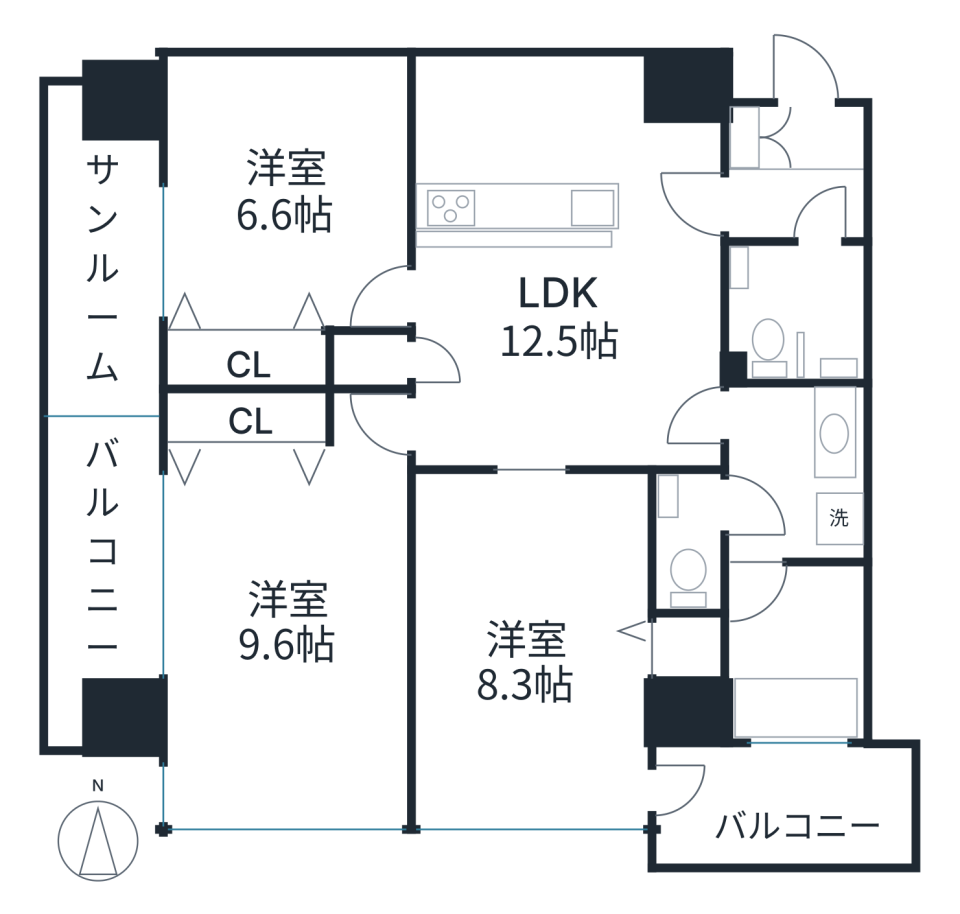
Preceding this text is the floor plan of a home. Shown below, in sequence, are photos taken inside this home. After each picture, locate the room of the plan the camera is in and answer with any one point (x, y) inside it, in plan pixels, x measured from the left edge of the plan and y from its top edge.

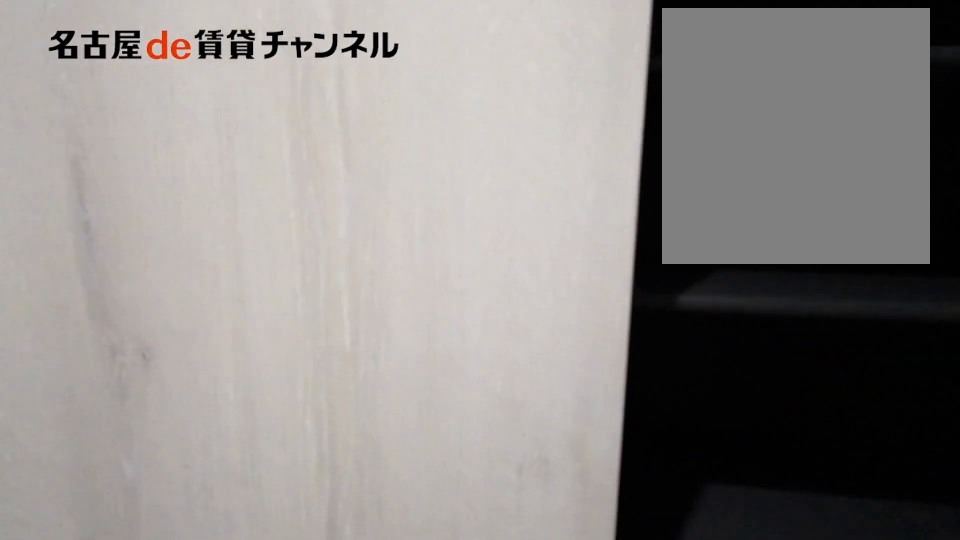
(800, 133)
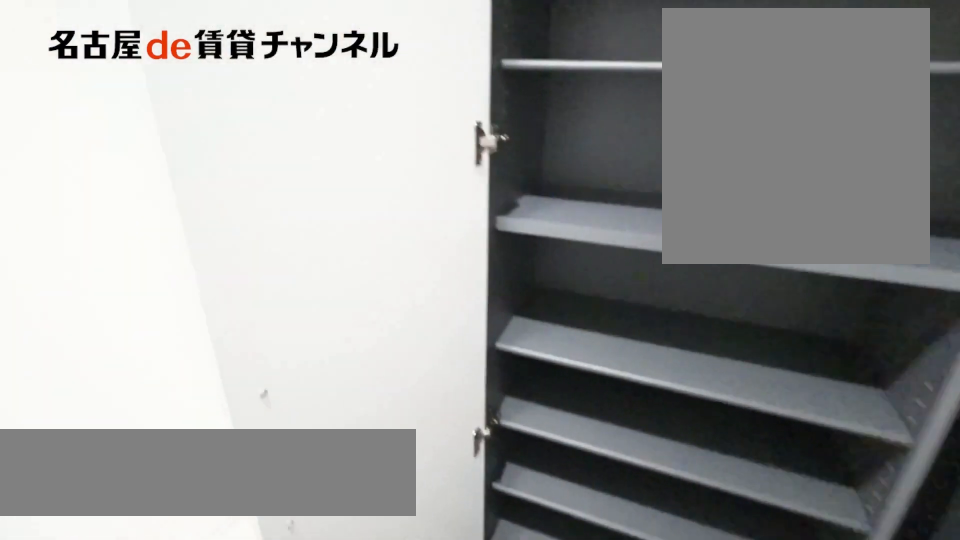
(800, 133)
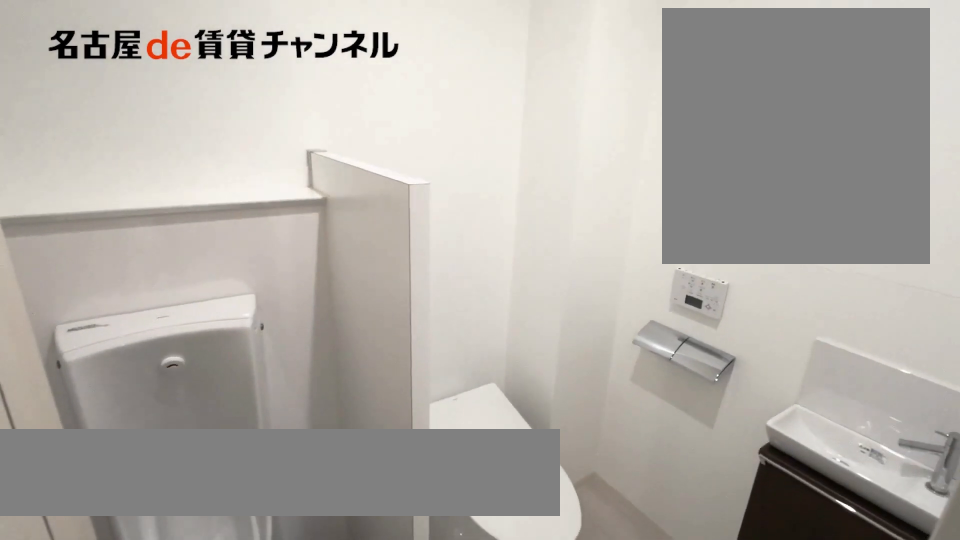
(797, 307)
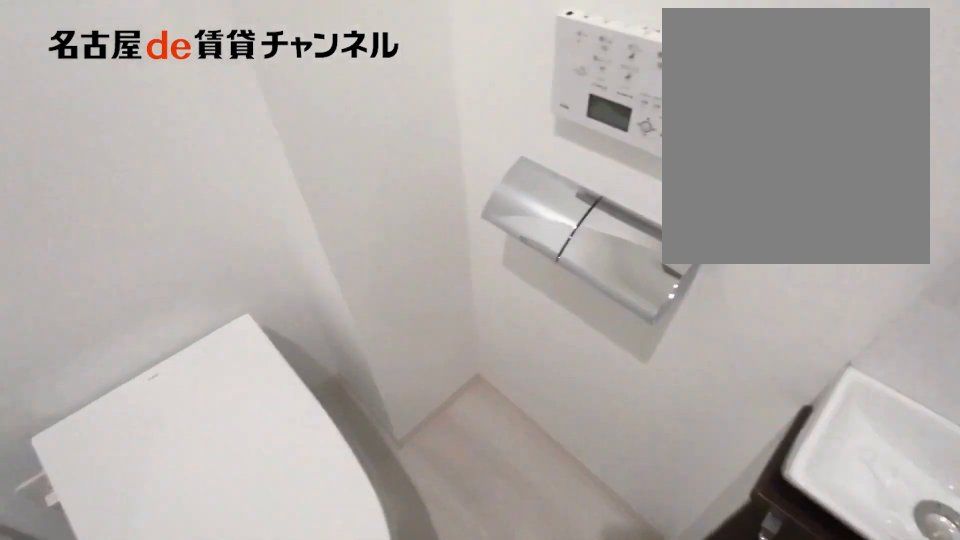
(797, 307)
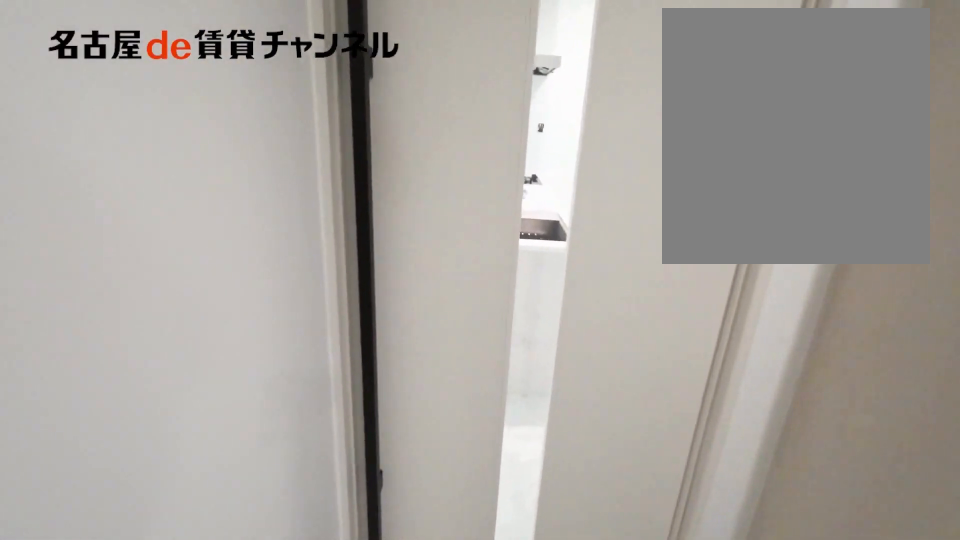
(791, 199)
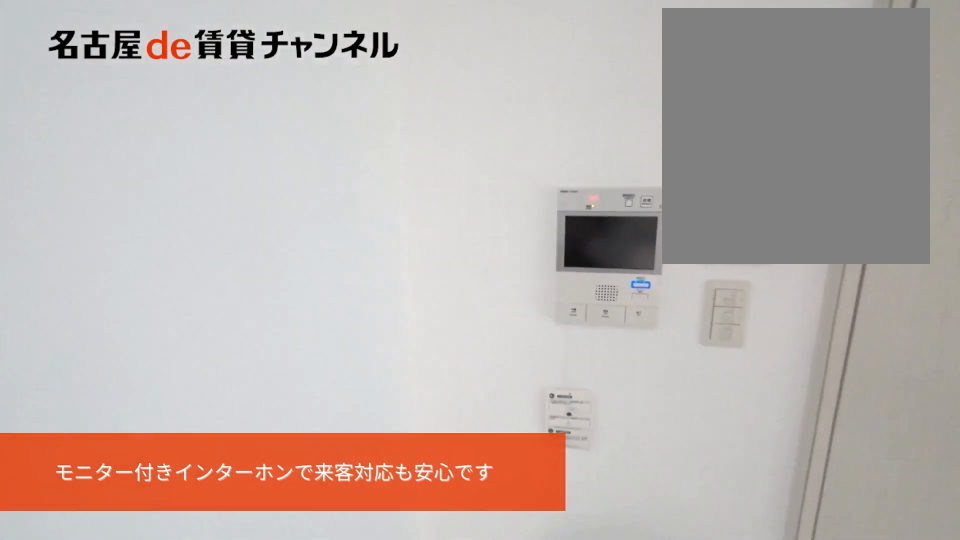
(577, 147)
